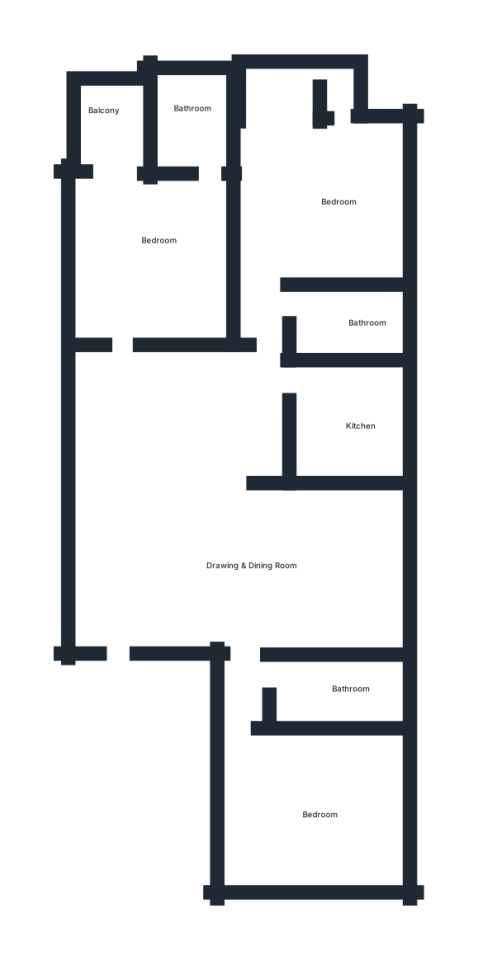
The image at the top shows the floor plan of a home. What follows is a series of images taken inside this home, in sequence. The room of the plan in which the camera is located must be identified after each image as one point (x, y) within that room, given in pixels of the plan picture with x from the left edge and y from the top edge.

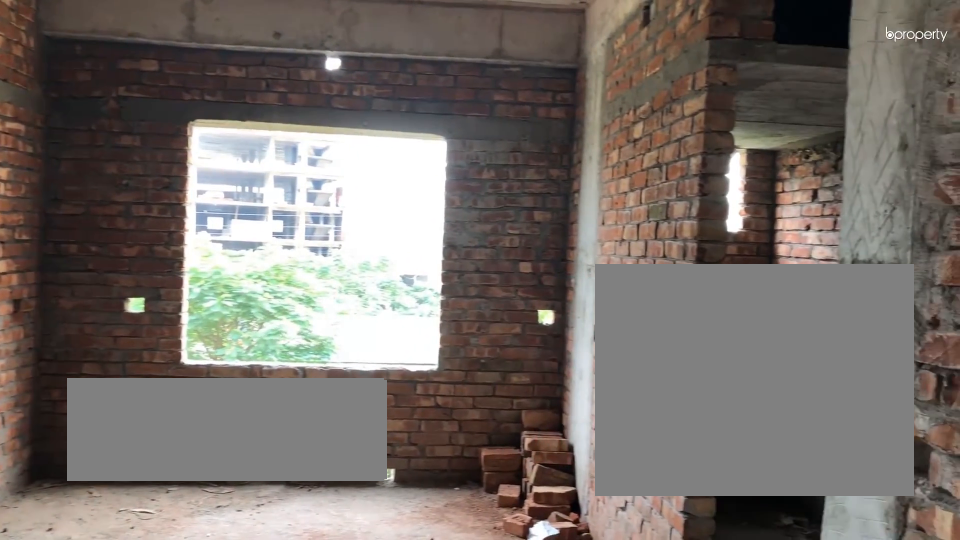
(313, 572)
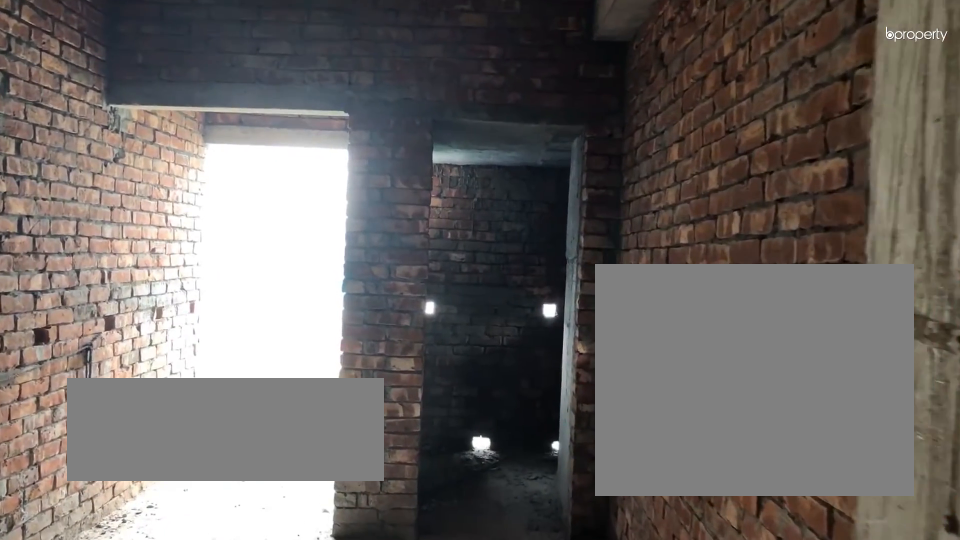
(151, 237)
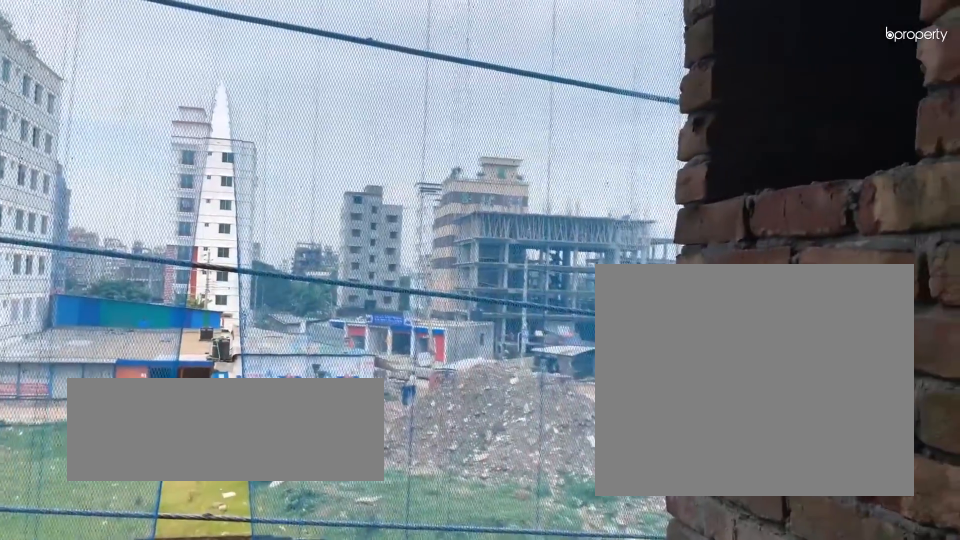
(114, 128)
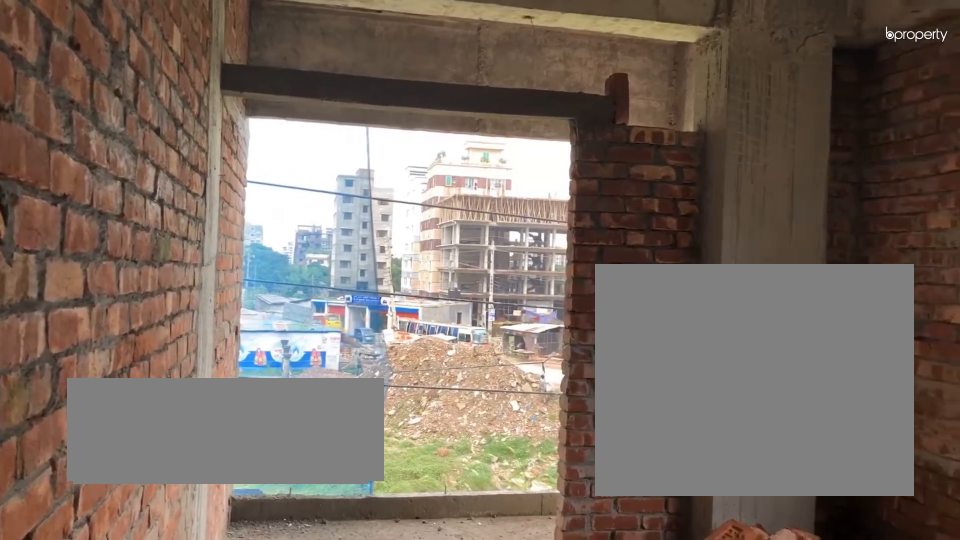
(314, 216)
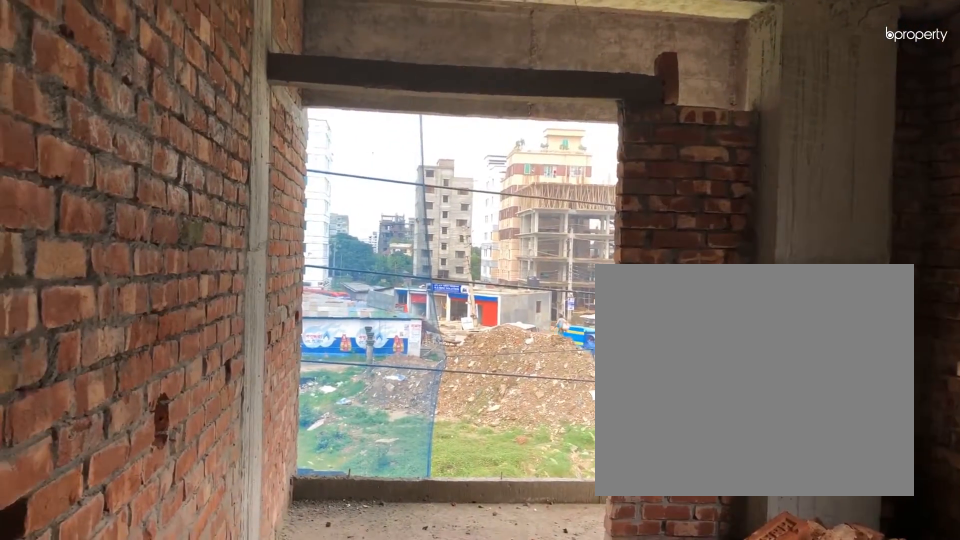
(315, 216)
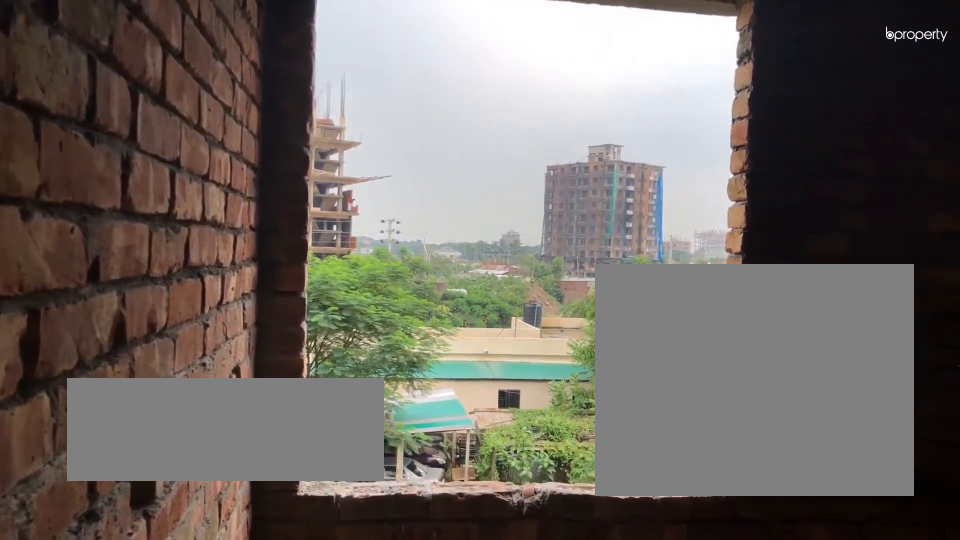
(346, 420)
